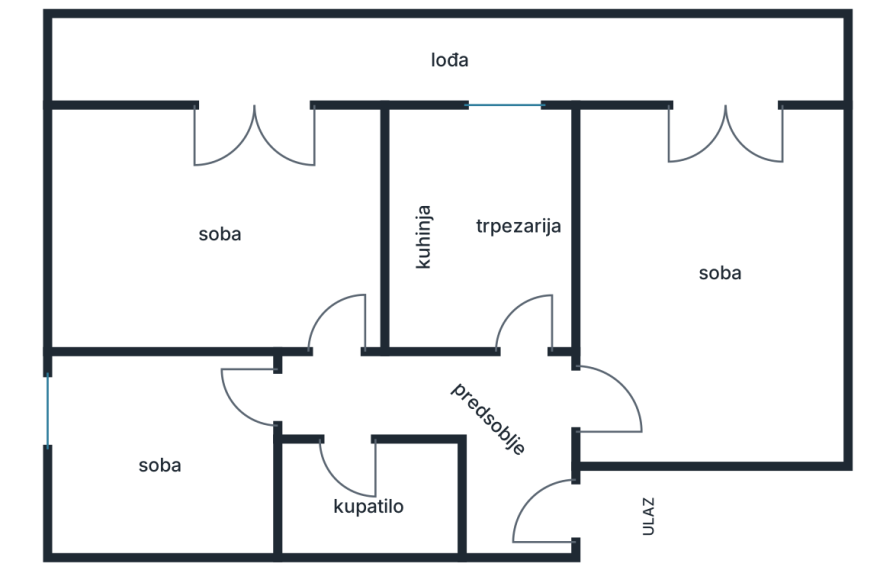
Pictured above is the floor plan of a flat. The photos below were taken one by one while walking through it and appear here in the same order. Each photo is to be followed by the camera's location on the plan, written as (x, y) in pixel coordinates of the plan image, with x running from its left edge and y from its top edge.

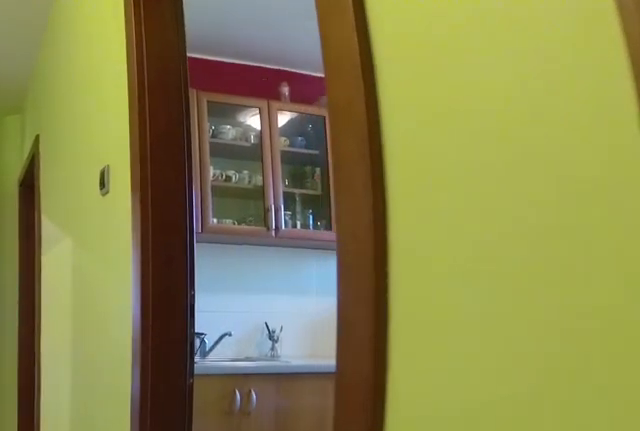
(617, 402)
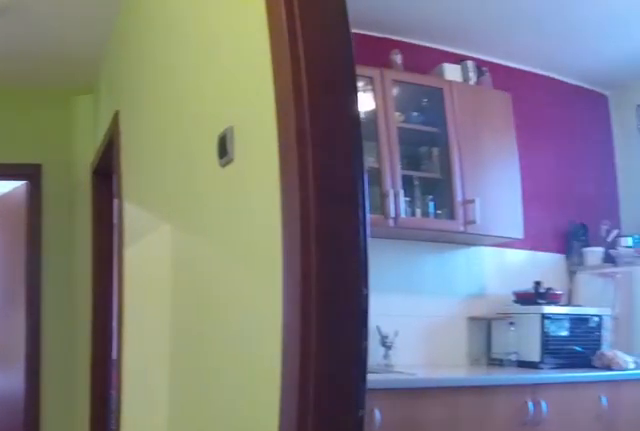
(571, 396)
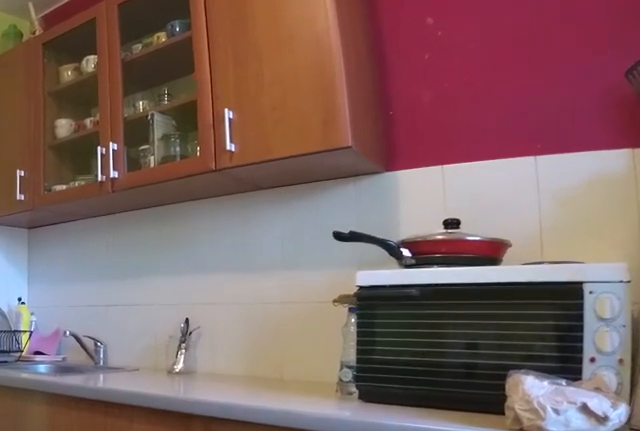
(526, 166)
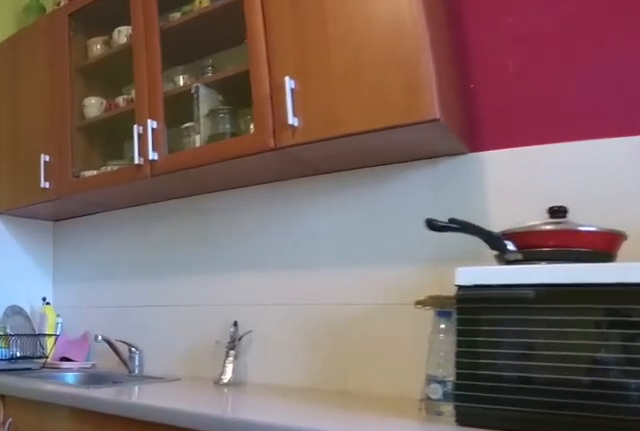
(526, 191)
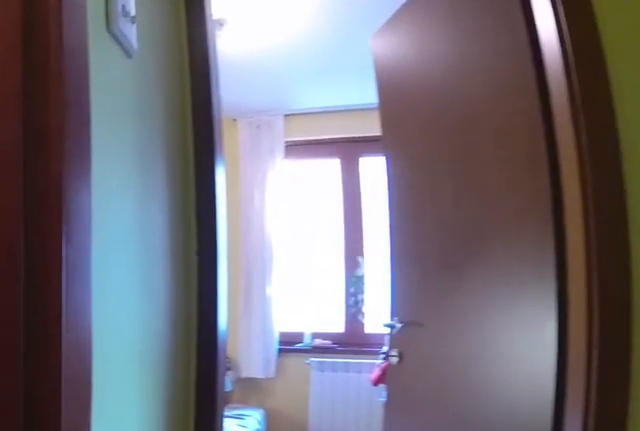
(377, 395)
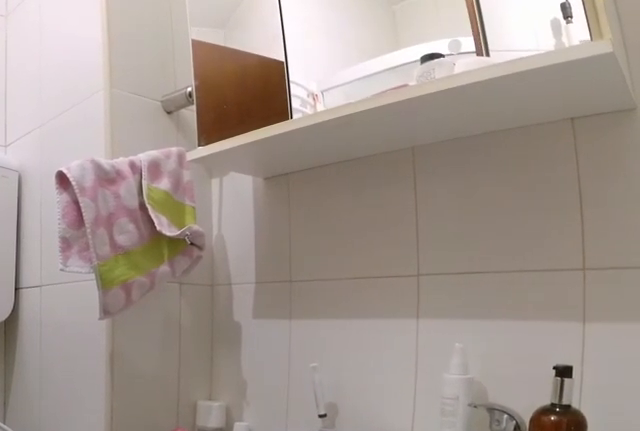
(352, 414)
